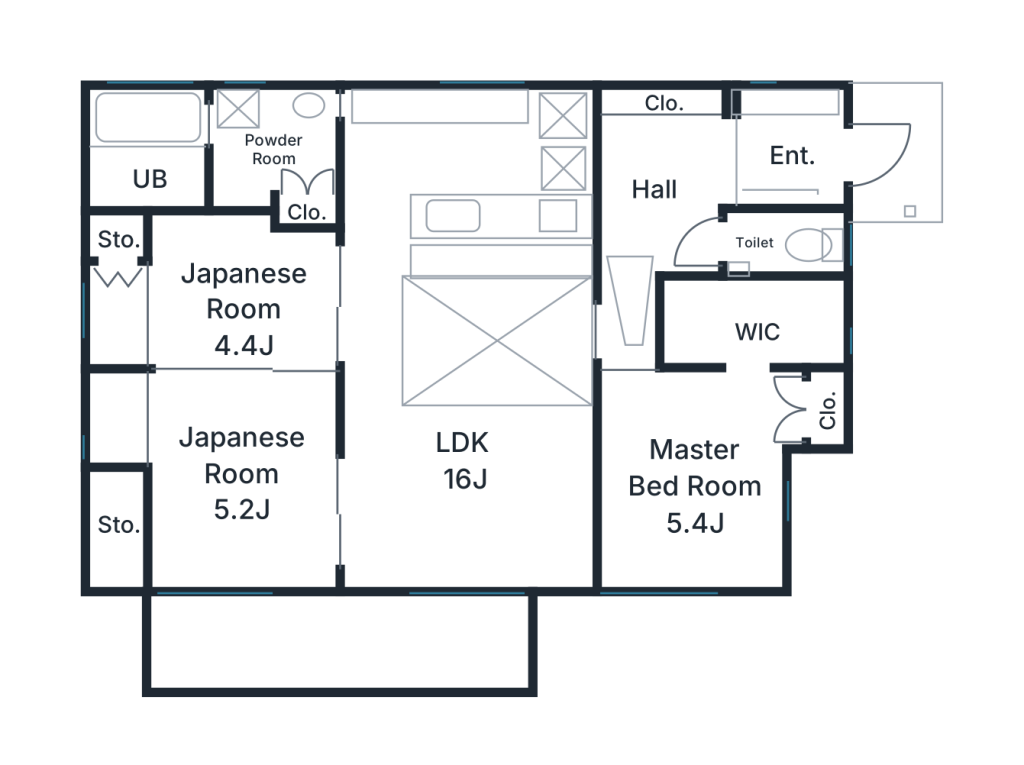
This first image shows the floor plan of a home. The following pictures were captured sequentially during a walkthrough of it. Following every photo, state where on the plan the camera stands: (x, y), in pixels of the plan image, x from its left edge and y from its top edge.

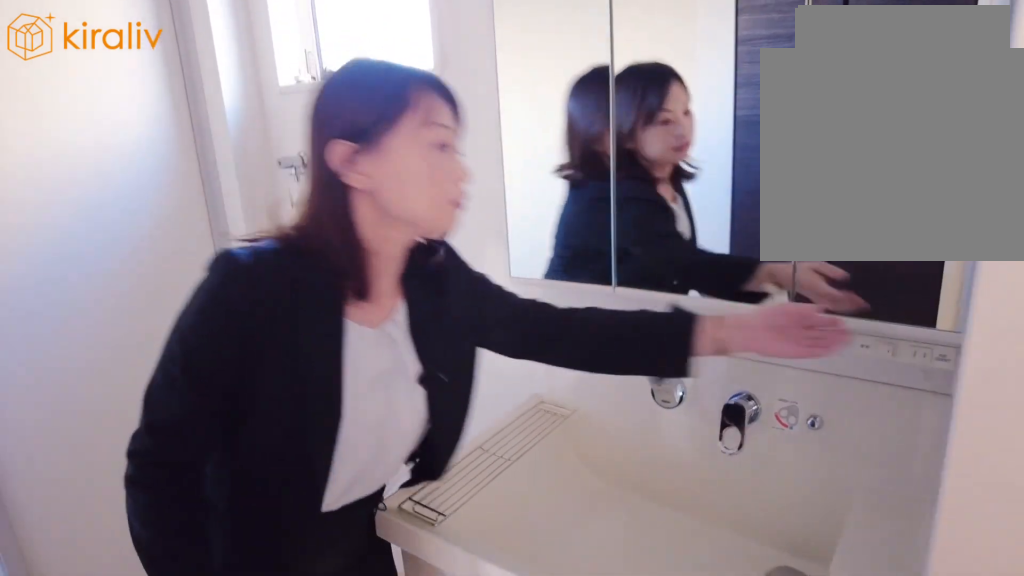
(264, 175)
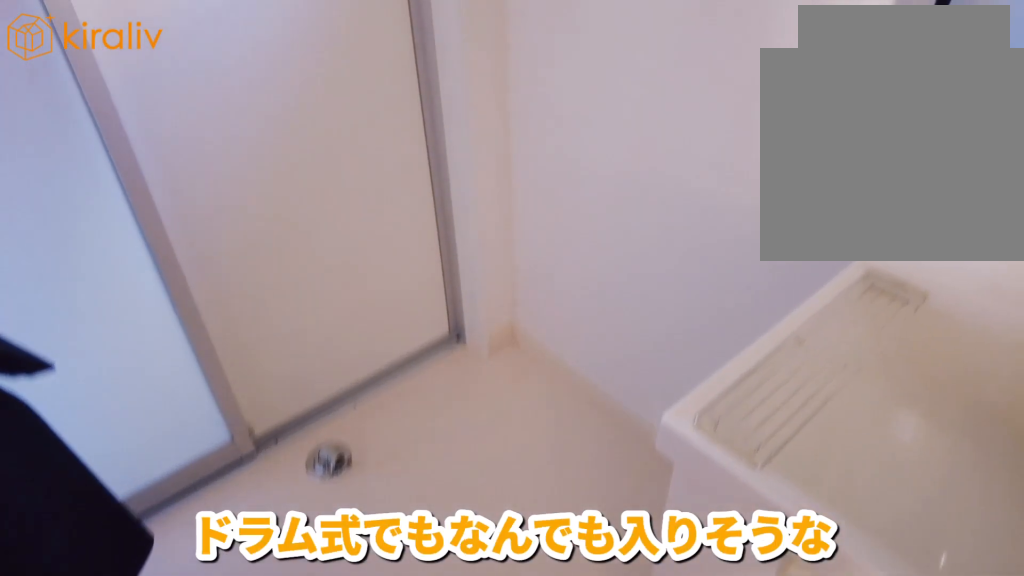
(241, 177)
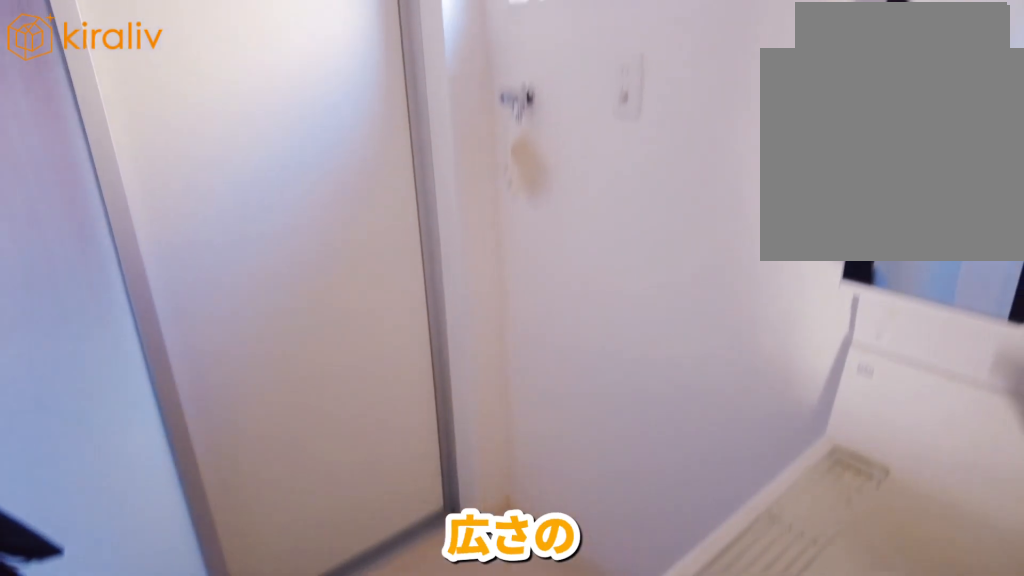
(241, 182)
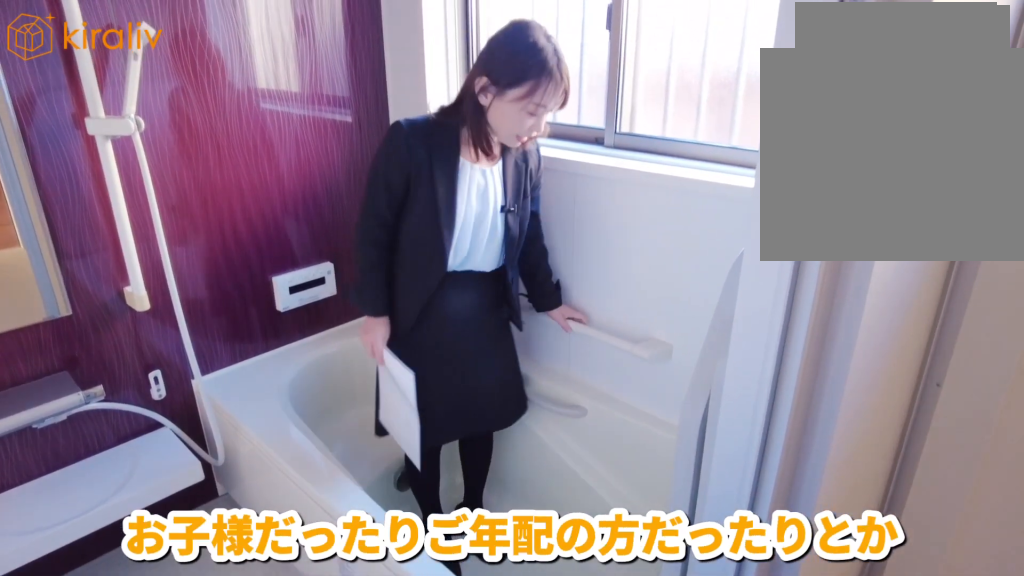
(155, 179)
